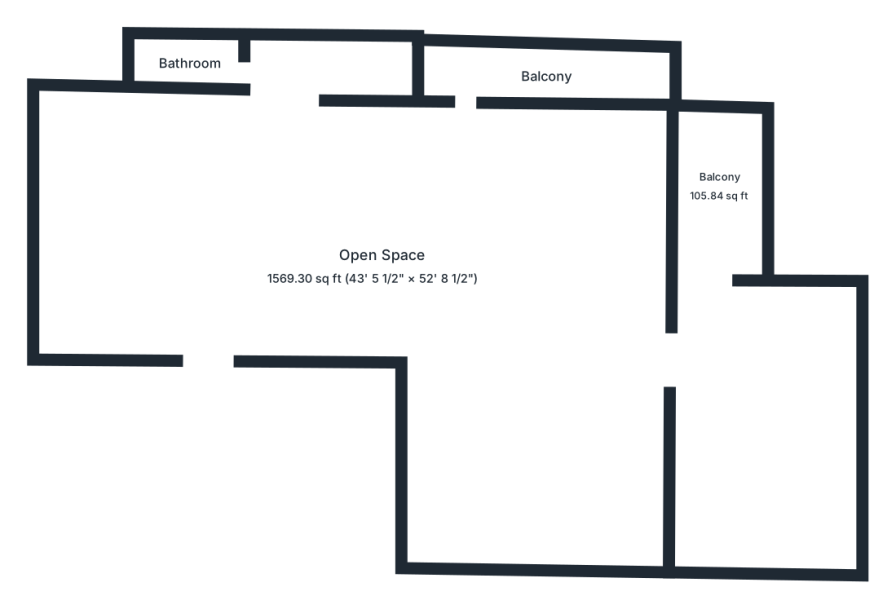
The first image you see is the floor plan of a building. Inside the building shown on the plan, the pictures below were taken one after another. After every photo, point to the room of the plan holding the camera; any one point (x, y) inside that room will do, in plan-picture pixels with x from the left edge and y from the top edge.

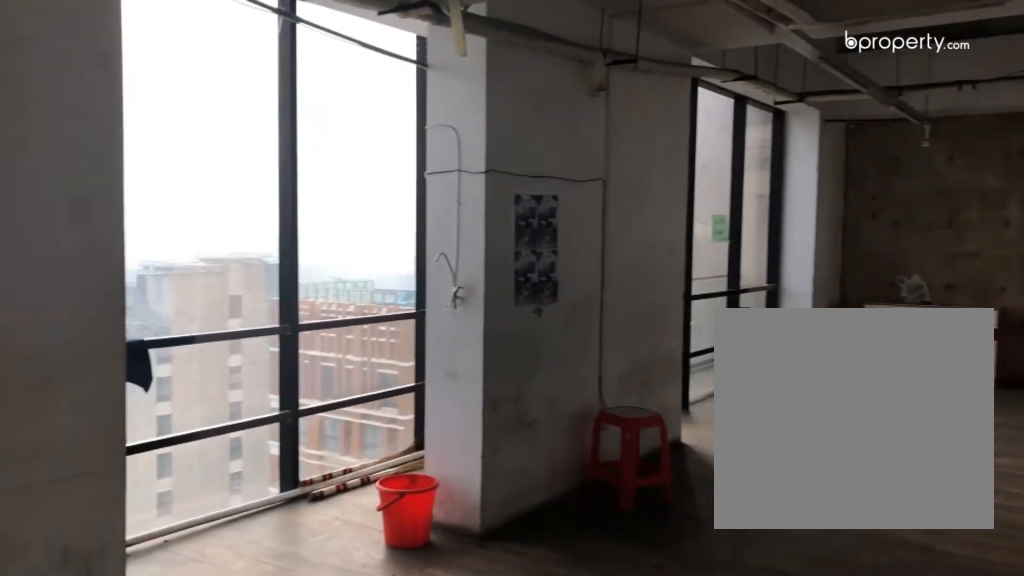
(384, 252)
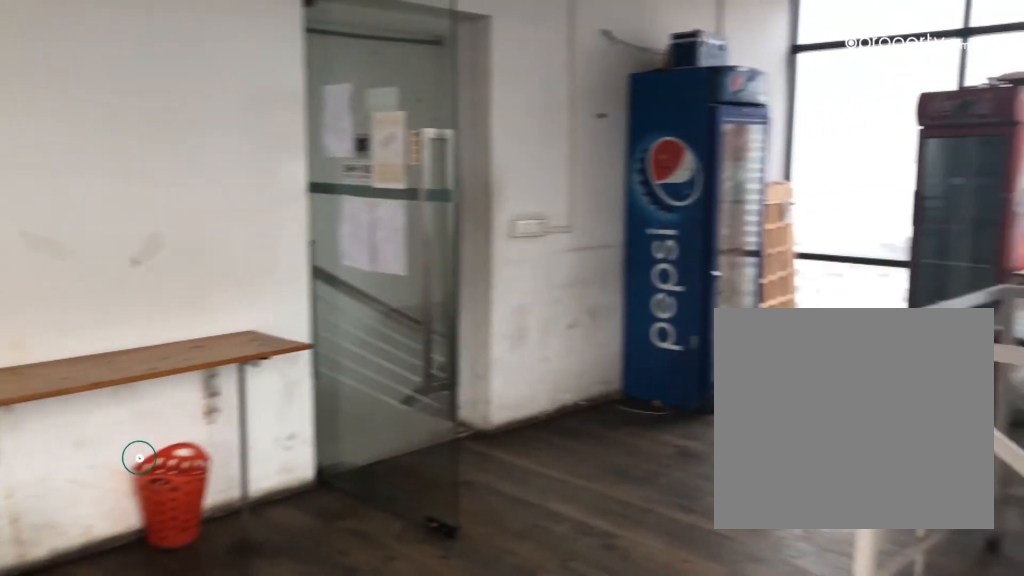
(383, 252)
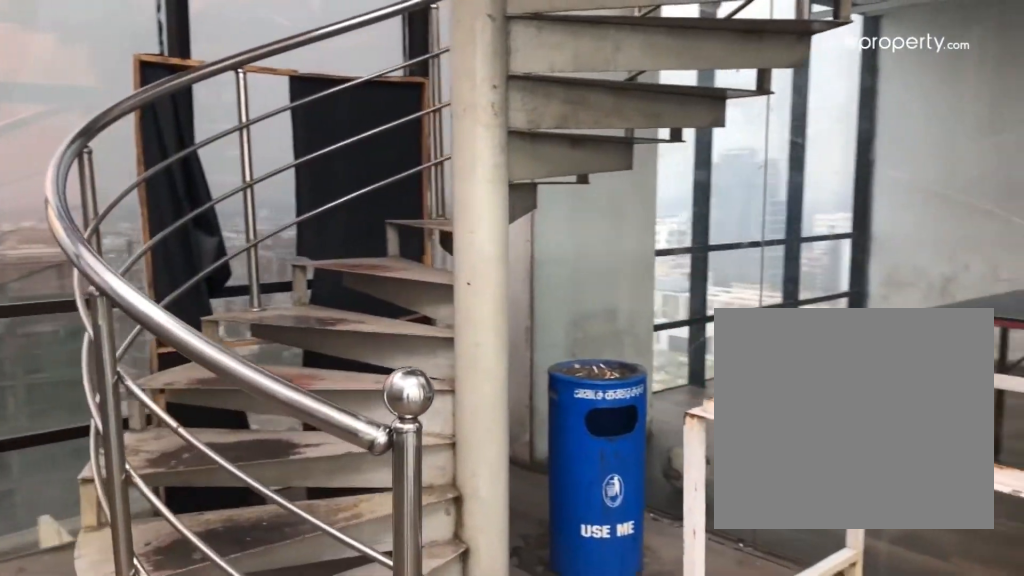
(759, 439)
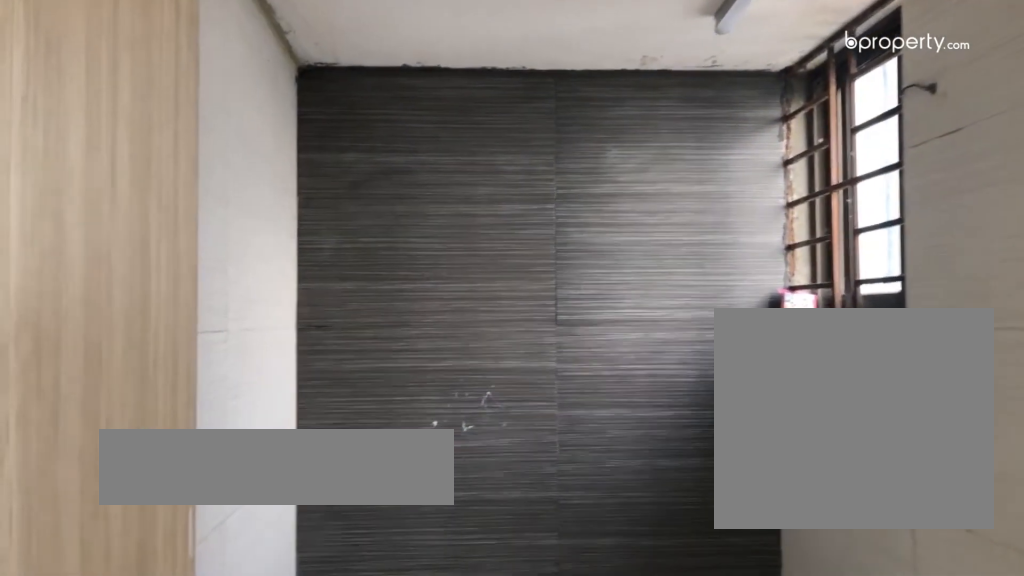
(193, 66)
